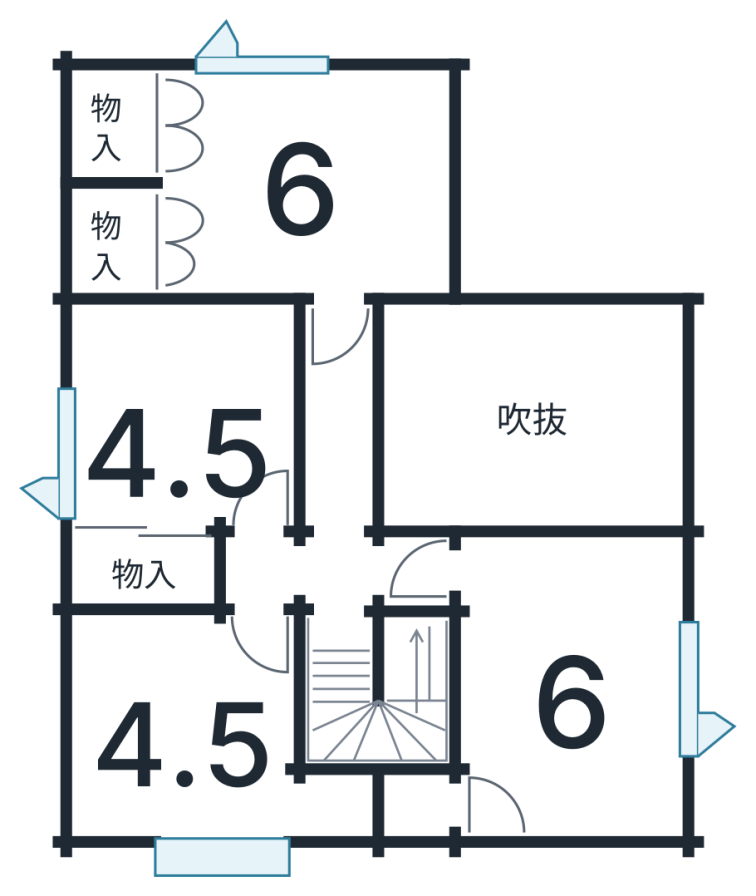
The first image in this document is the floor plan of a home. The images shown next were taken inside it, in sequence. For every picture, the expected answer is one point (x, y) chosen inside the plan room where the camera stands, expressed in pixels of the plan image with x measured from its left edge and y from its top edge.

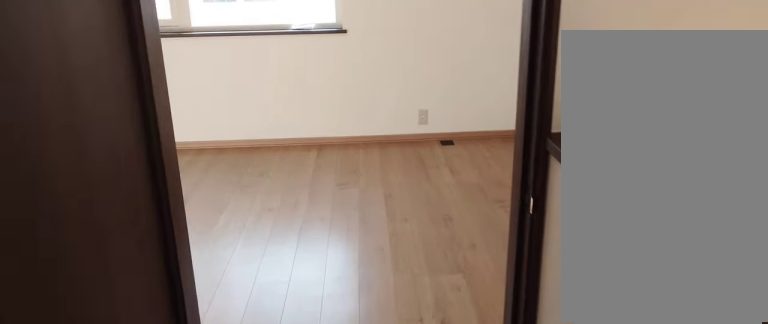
(295, 193)
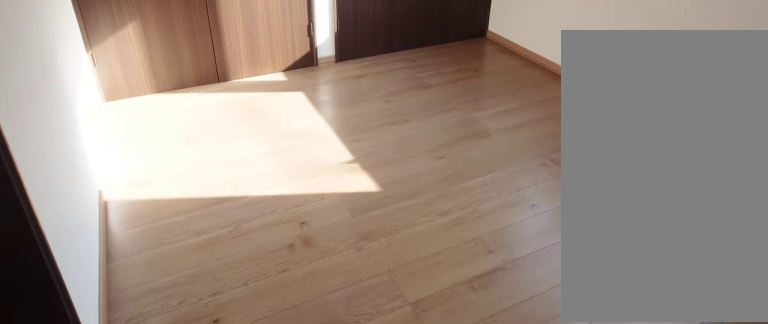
(295, 193)
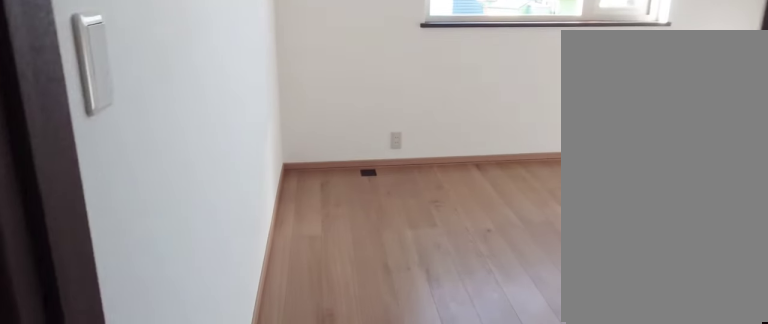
(585, 686)
